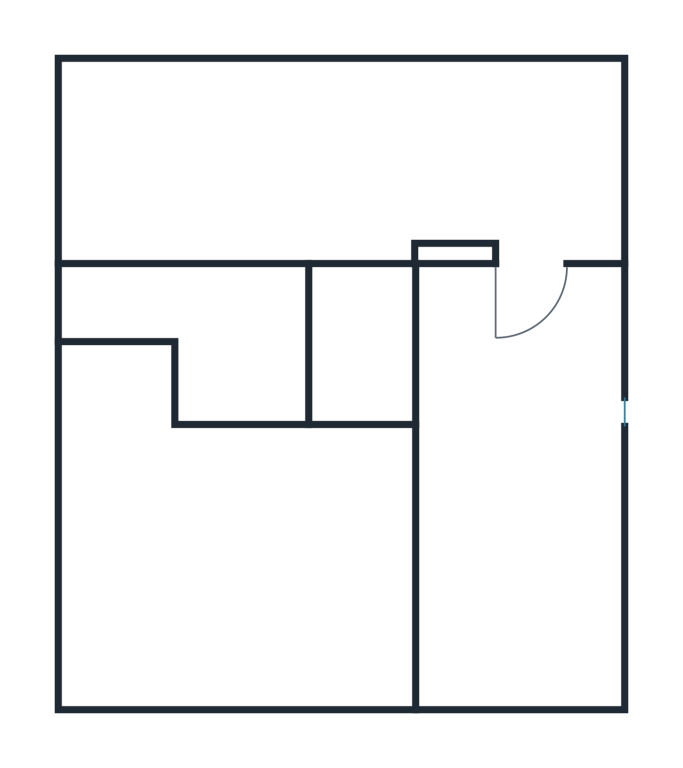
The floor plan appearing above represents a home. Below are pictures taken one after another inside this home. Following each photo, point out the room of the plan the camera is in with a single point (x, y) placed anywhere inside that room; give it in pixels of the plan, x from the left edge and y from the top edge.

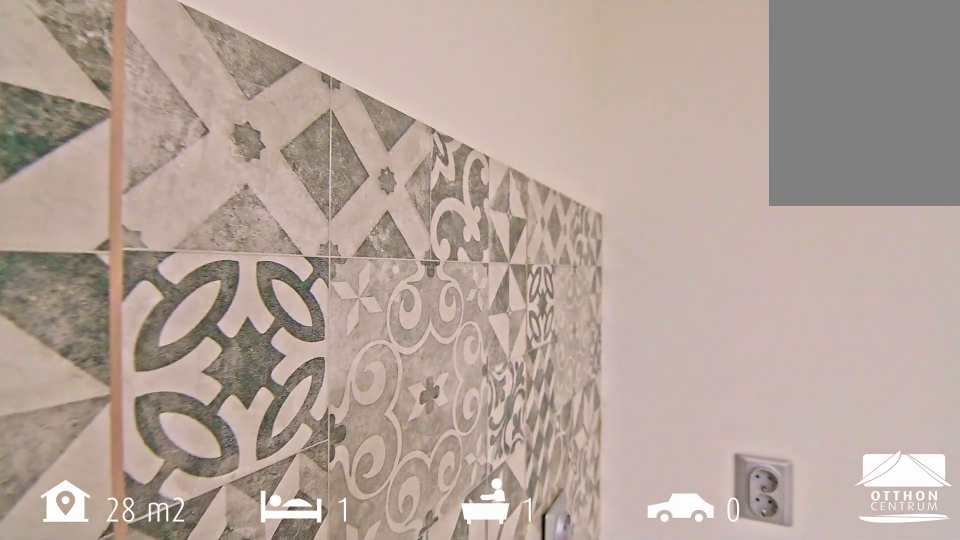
(305, 166)
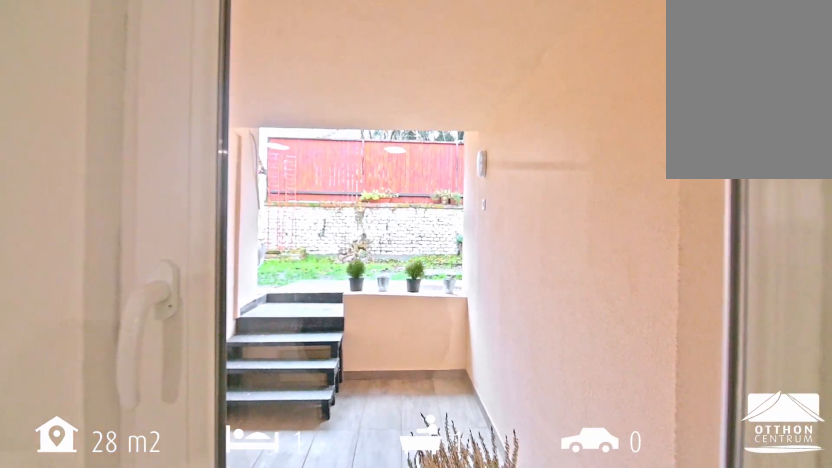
(304, 166)
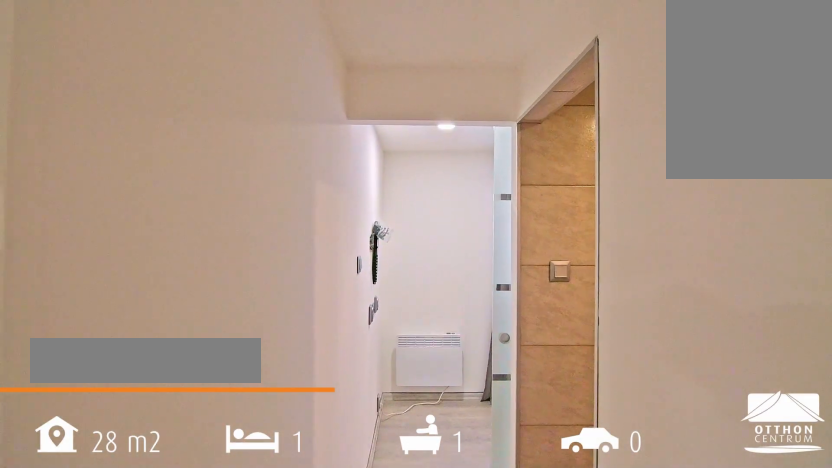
(368, 345)
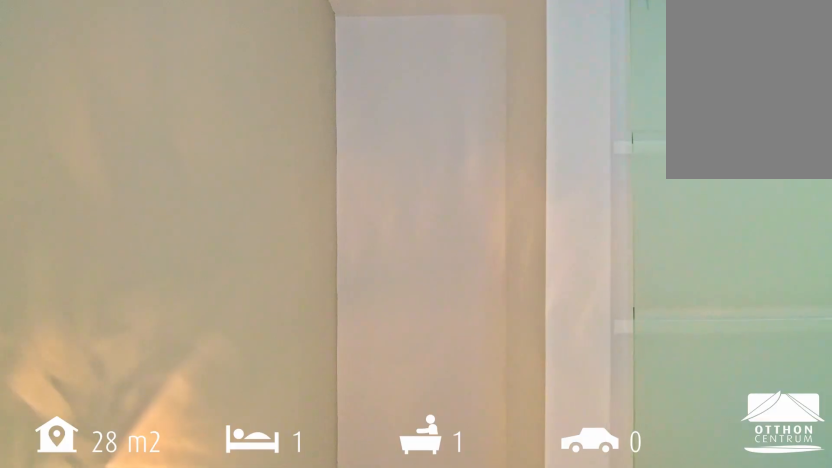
(213, 592)
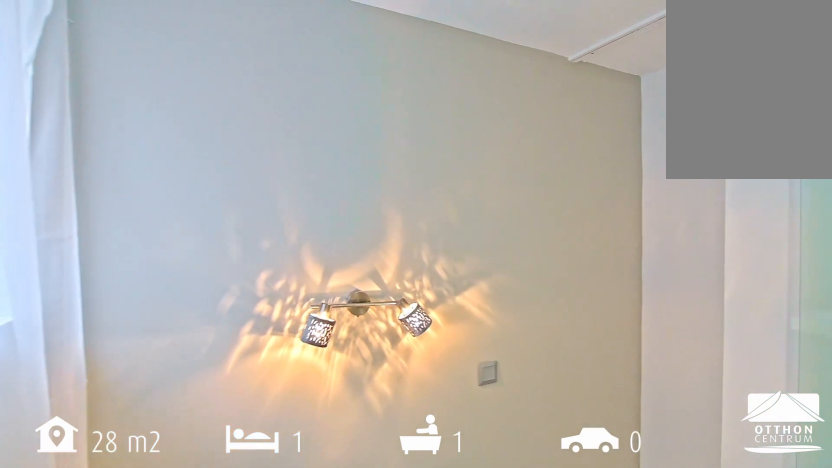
(213, 592)
